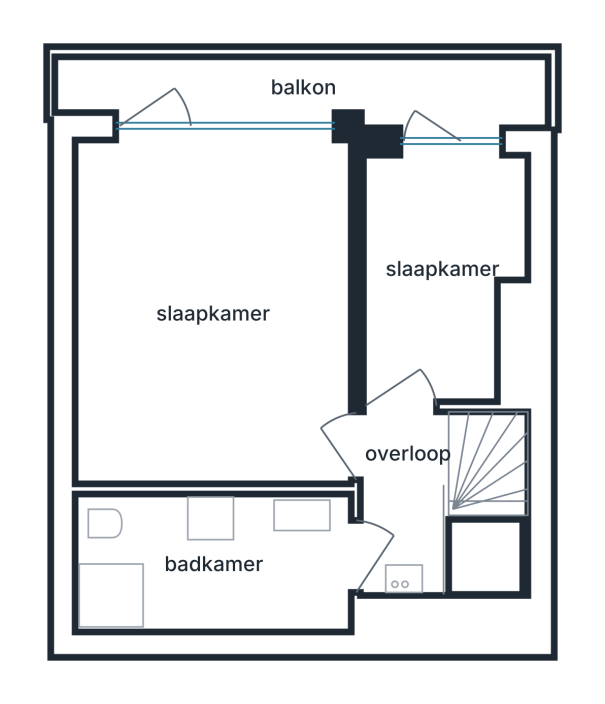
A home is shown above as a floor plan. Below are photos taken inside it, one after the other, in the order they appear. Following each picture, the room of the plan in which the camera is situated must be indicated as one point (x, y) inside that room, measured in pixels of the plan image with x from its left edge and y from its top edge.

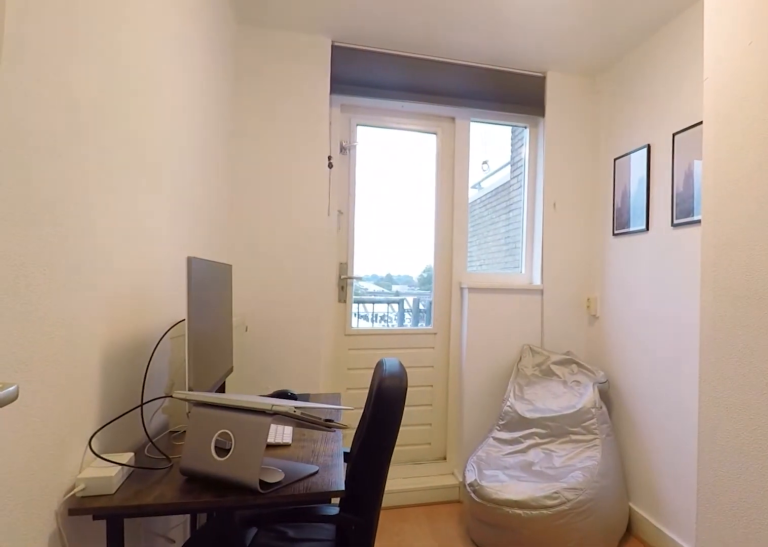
(438, 271)
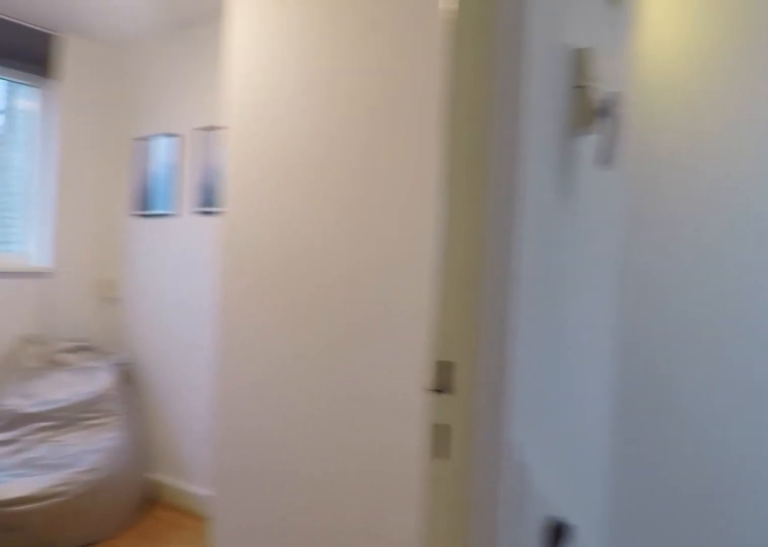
(402, 503)
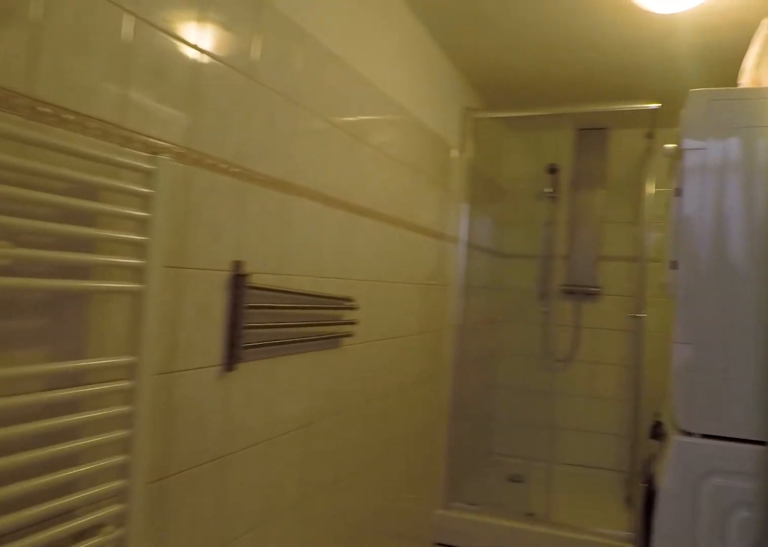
(213, 562)
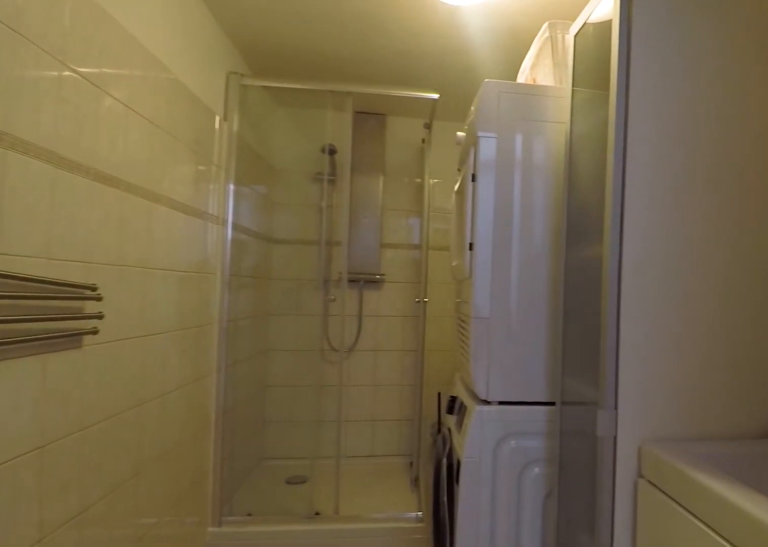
(213, 562)
